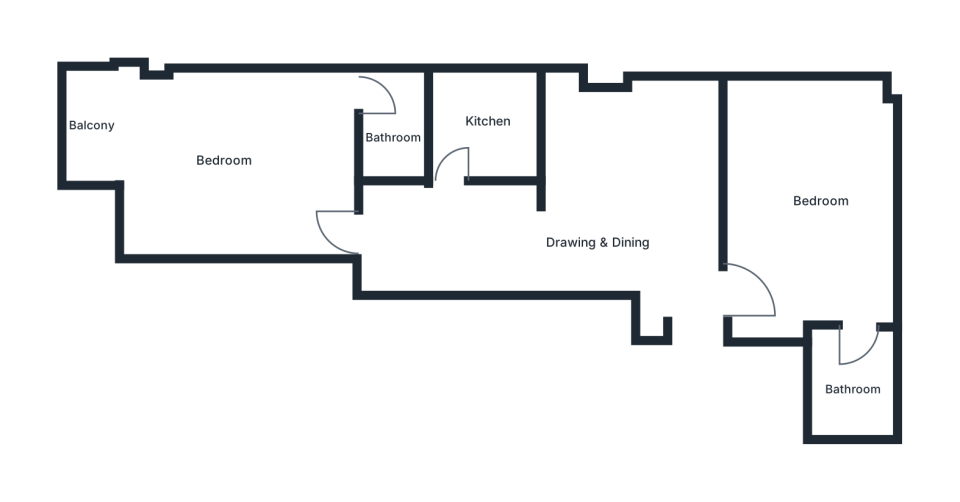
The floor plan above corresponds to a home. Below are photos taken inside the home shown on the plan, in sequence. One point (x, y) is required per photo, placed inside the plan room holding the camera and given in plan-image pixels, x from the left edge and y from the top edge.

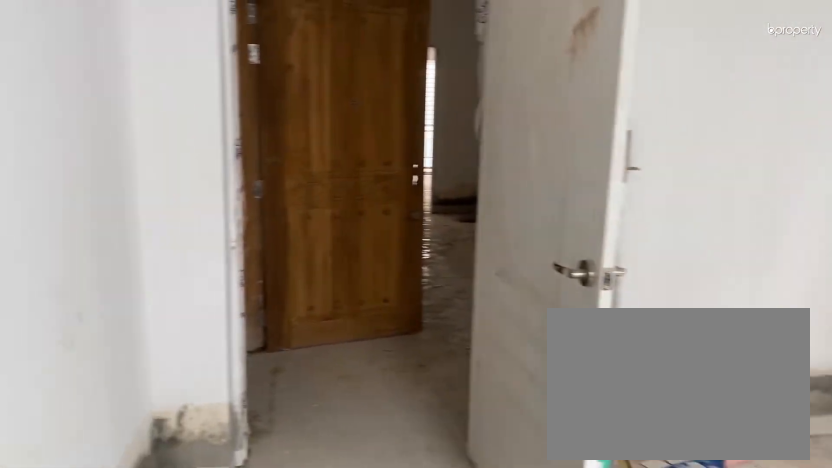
(809, 210)
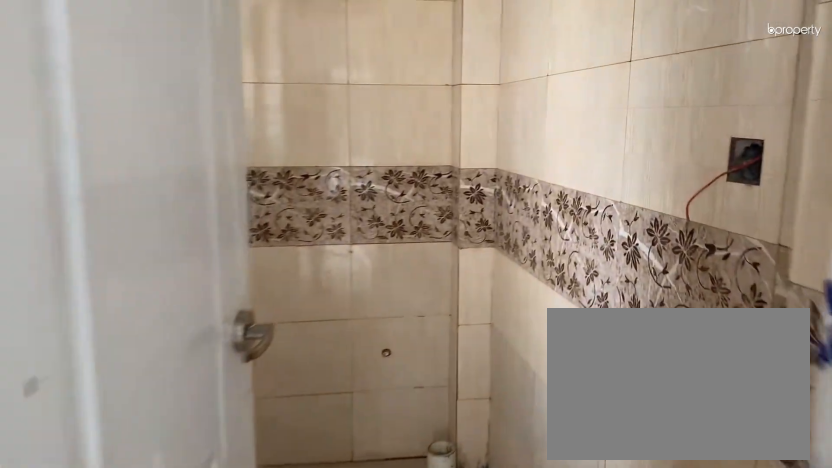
(850, 382)
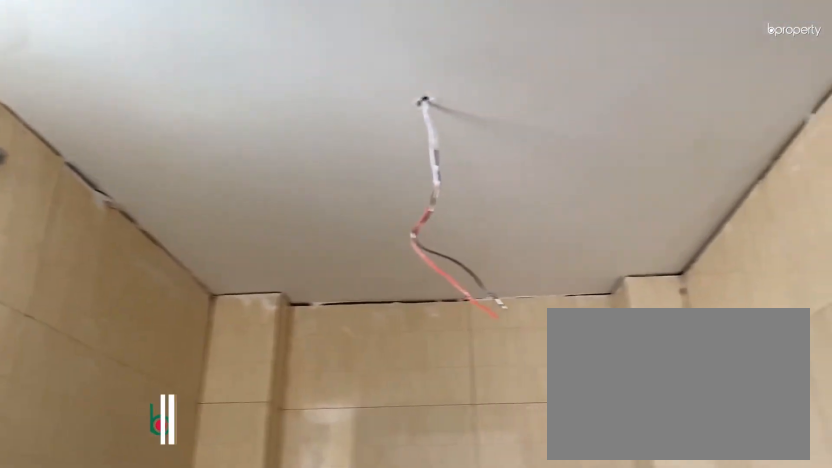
(850, 382)
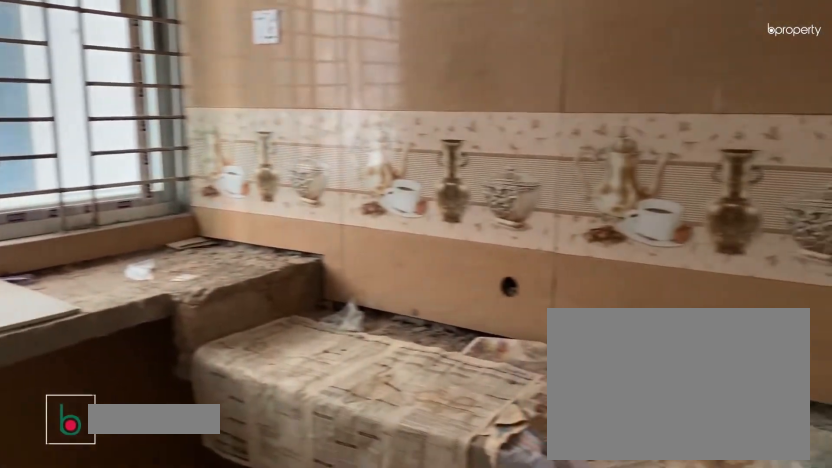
(487, 124)
